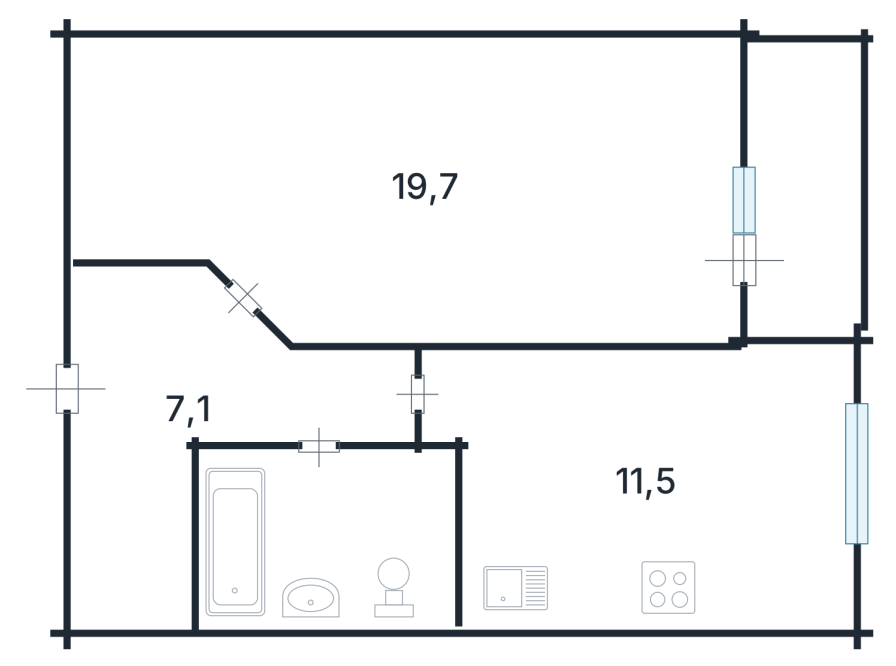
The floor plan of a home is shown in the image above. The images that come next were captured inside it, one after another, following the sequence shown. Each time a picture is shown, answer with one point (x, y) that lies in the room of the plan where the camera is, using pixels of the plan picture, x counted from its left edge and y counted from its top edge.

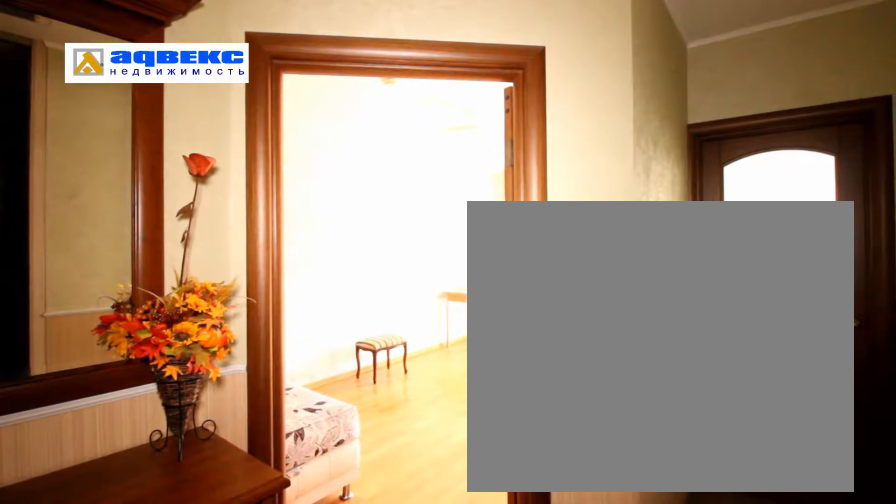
(263, 429)
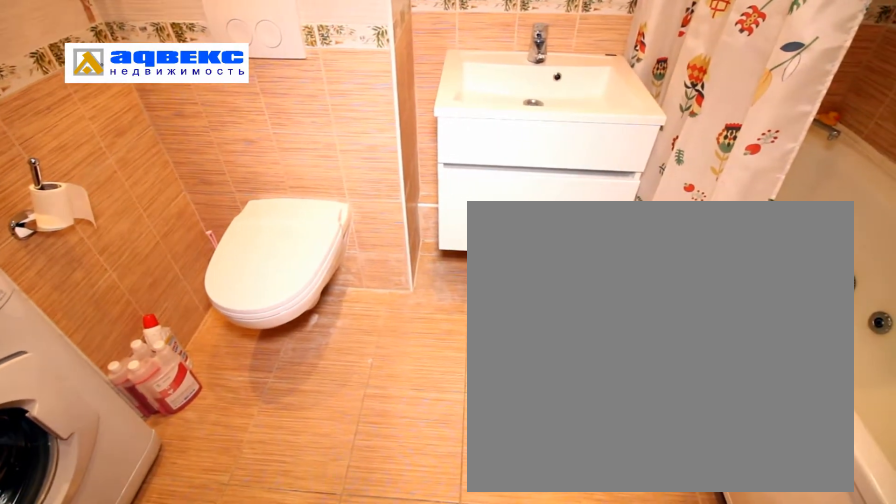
(319, 591)
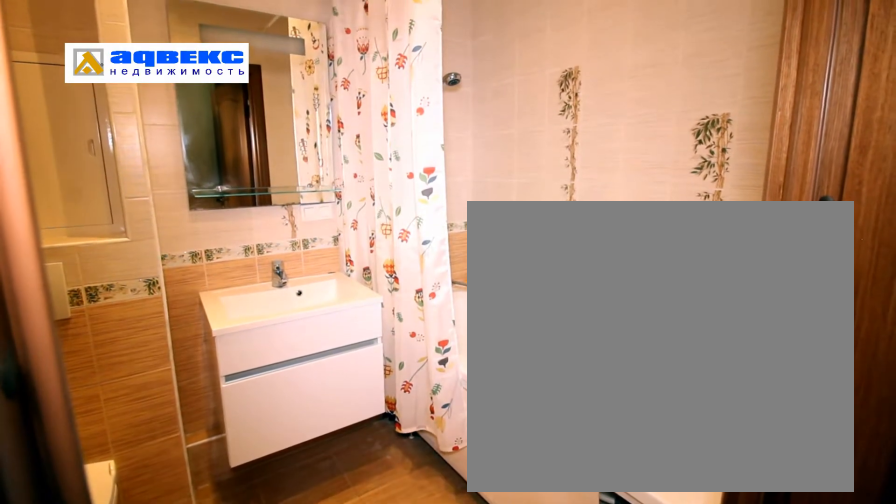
(319, 591)
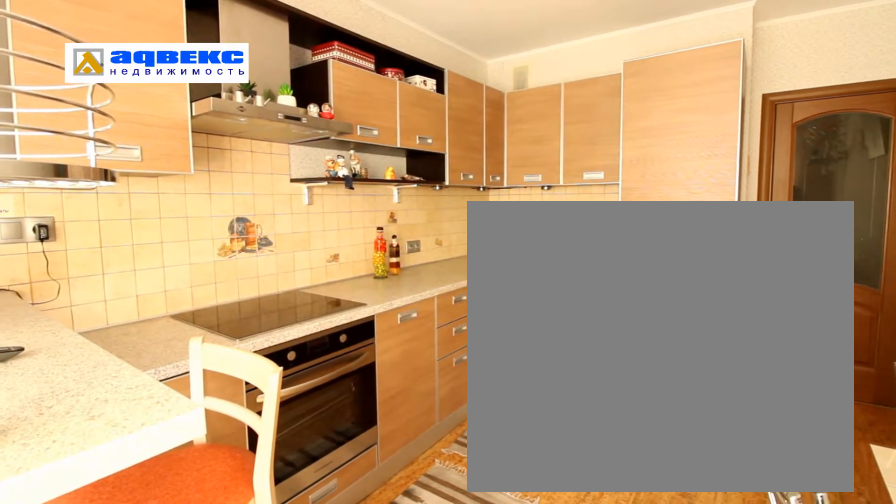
(587, 519)
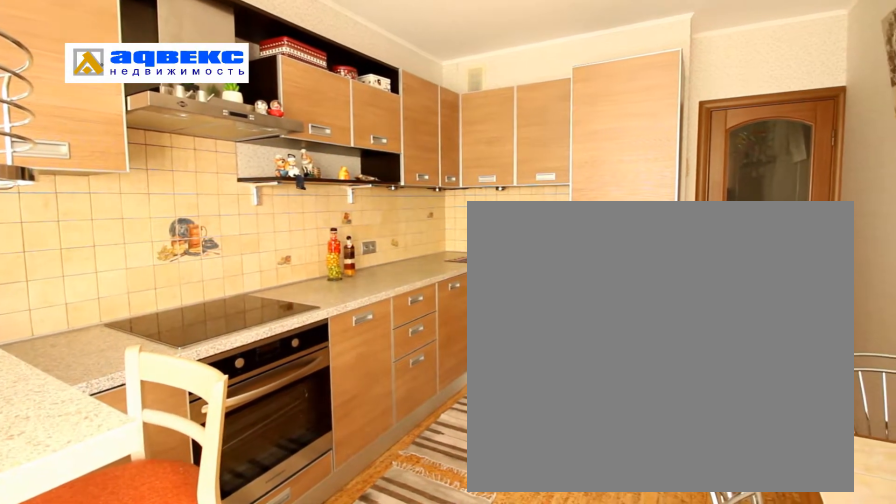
(587, 519)
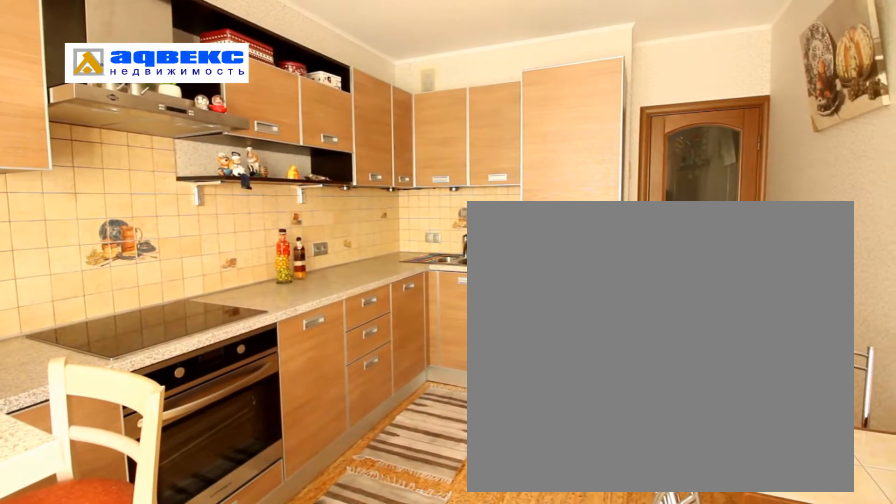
(587, 519)
